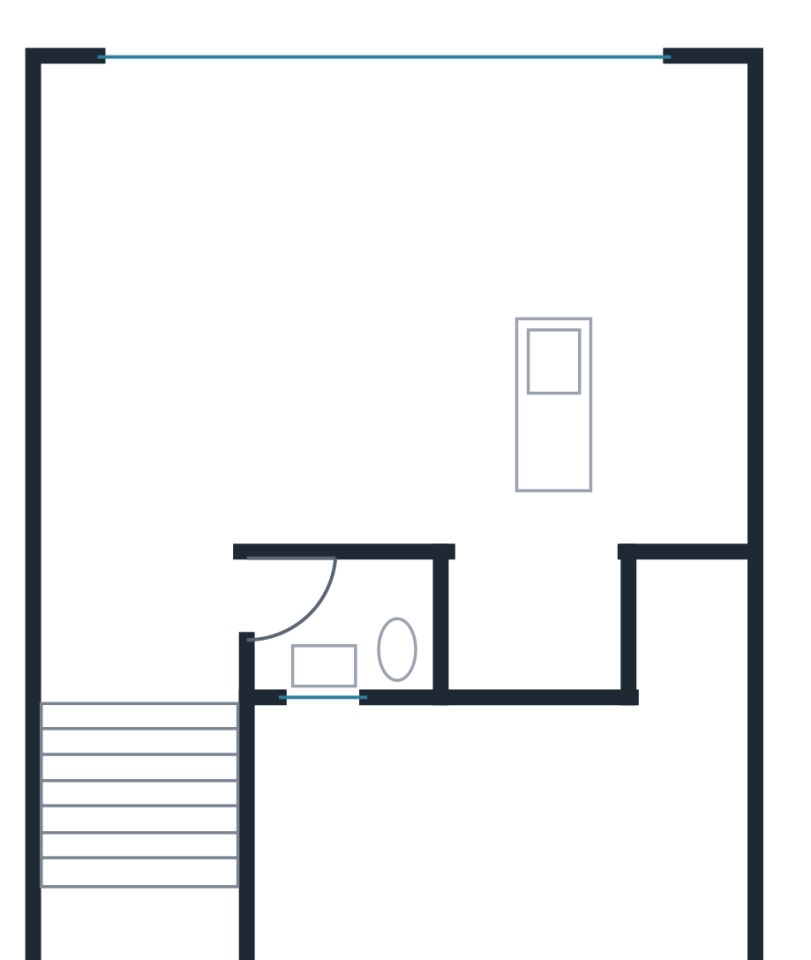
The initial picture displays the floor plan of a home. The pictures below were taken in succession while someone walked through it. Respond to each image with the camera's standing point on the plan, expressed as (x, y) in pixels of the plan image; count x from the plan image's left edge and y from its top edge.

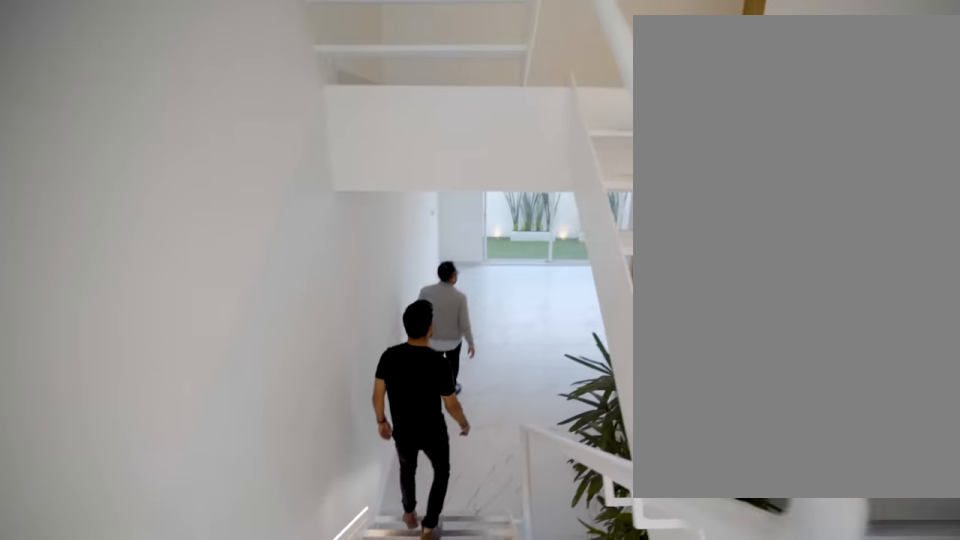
(99, 749)
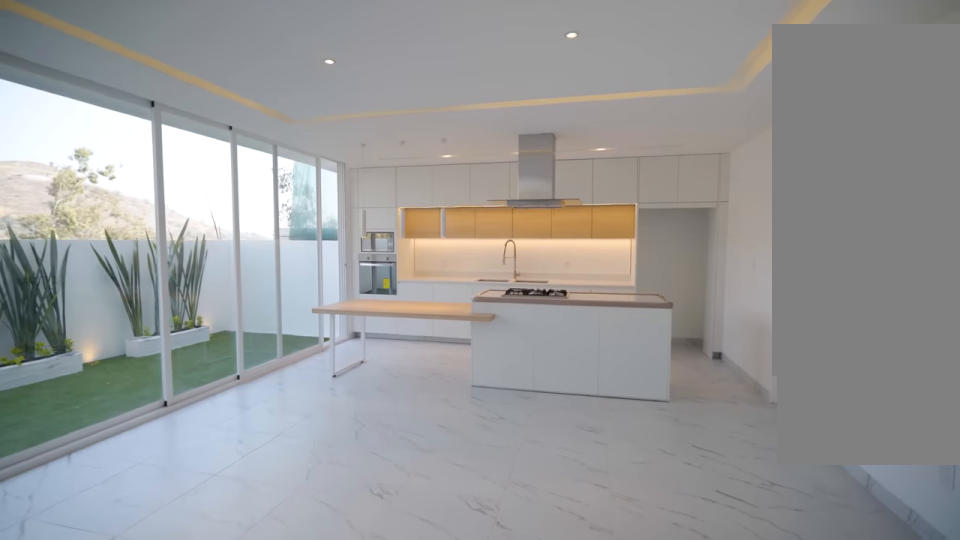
(192, 304)
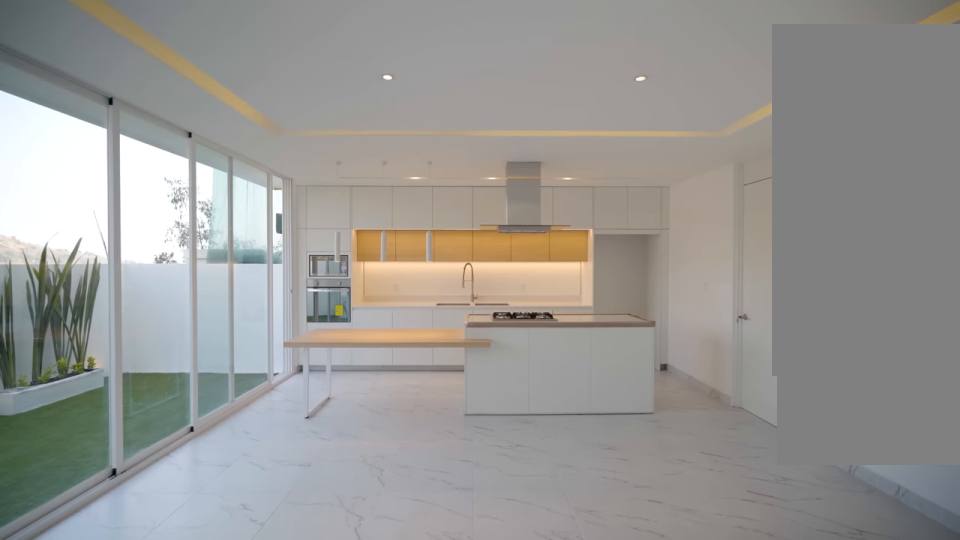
(191, 304)
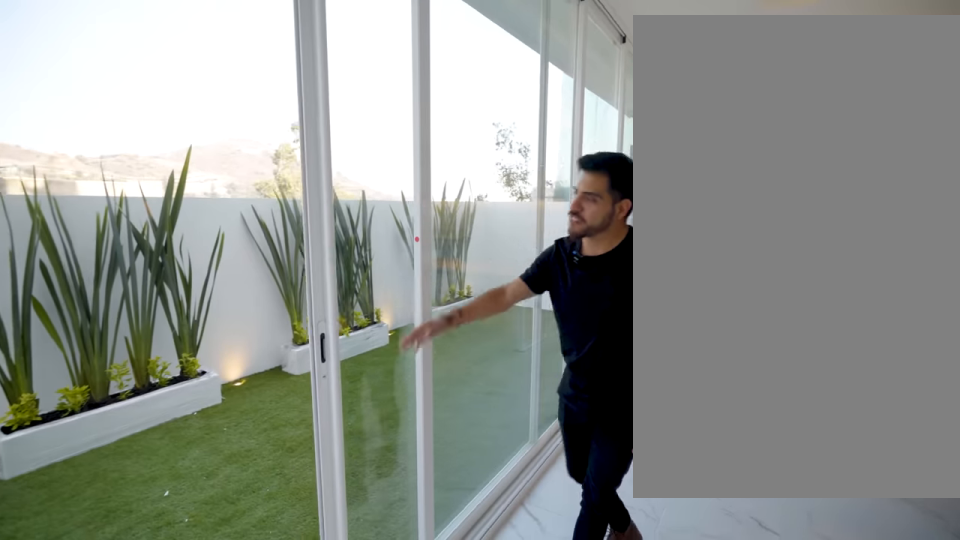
(304, 143)
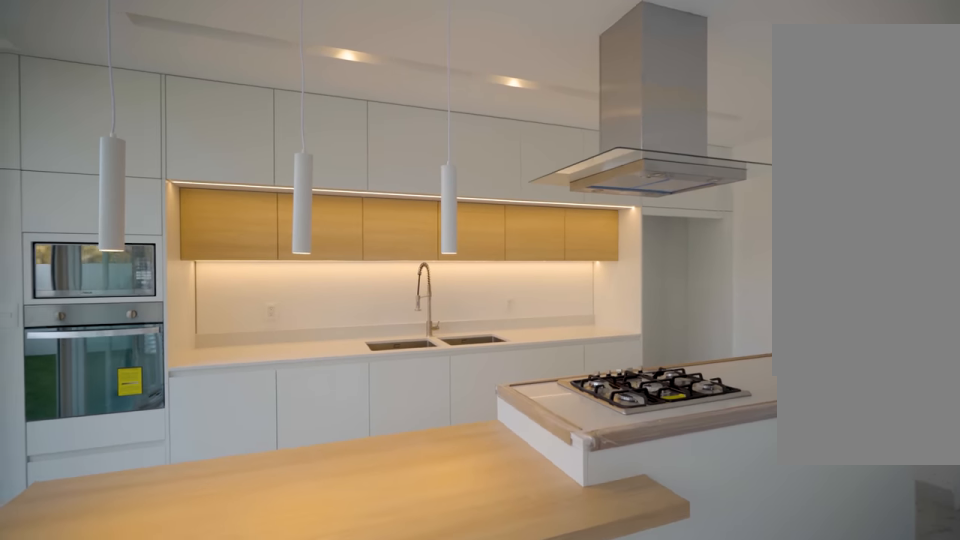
(417, 315)
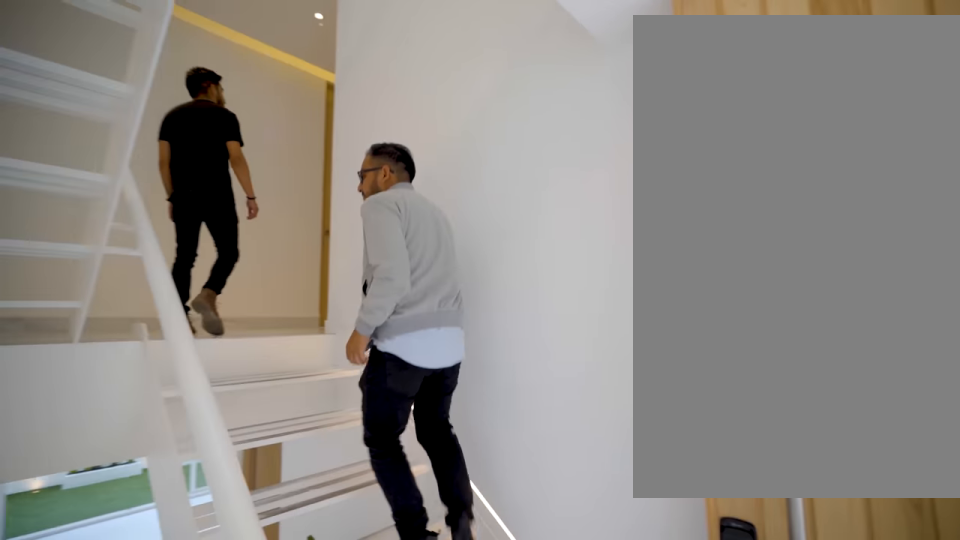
(208, 854)
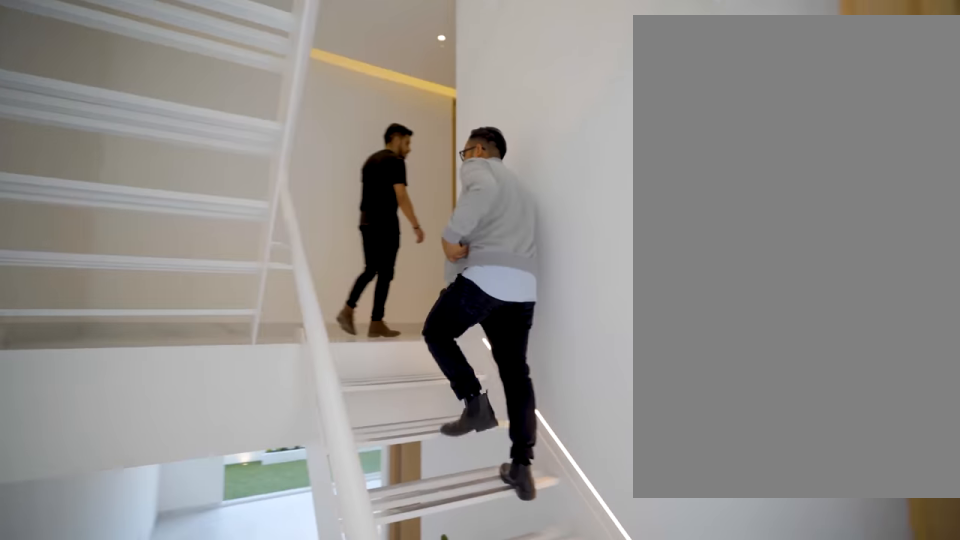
(200, 818)
